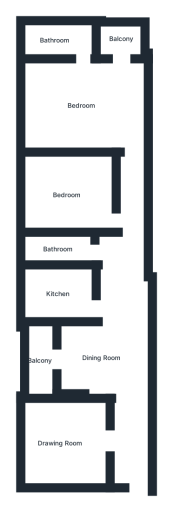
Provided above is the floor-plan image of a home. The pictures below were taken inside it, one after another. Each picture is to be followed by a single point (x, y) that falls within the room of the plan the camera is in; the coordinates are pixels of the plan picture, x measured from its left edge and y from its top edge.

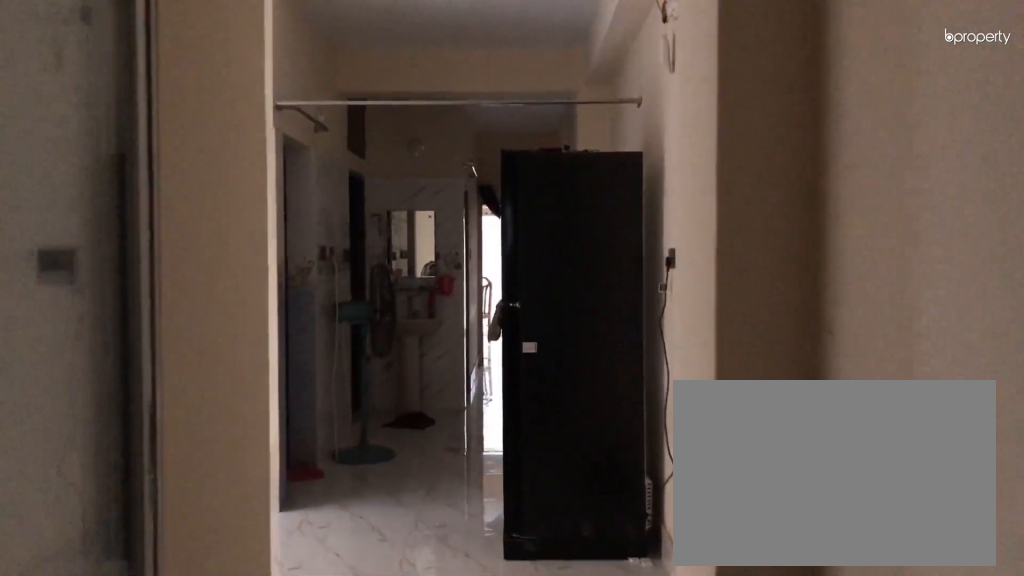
(101, 358)
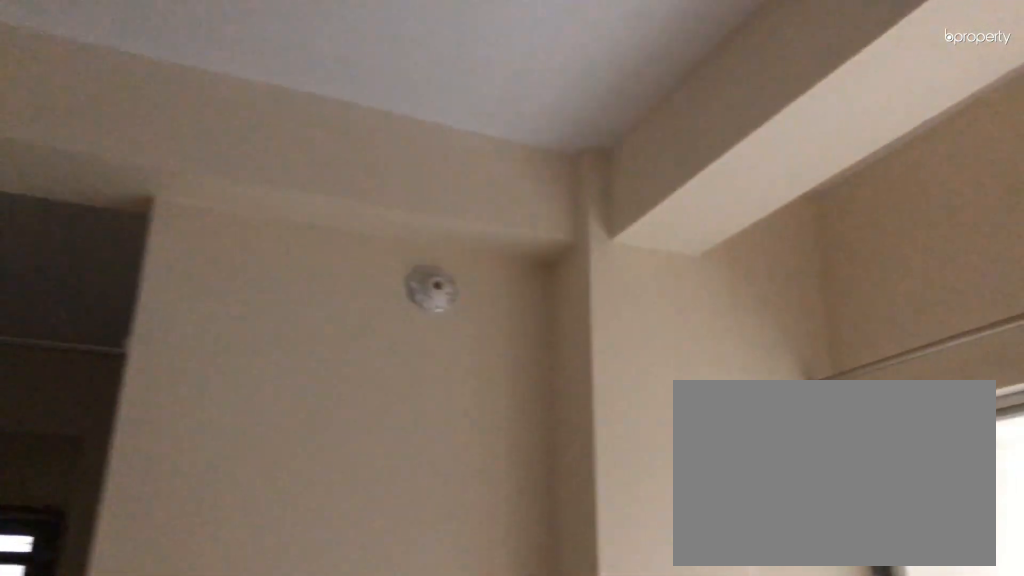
(101, 358)
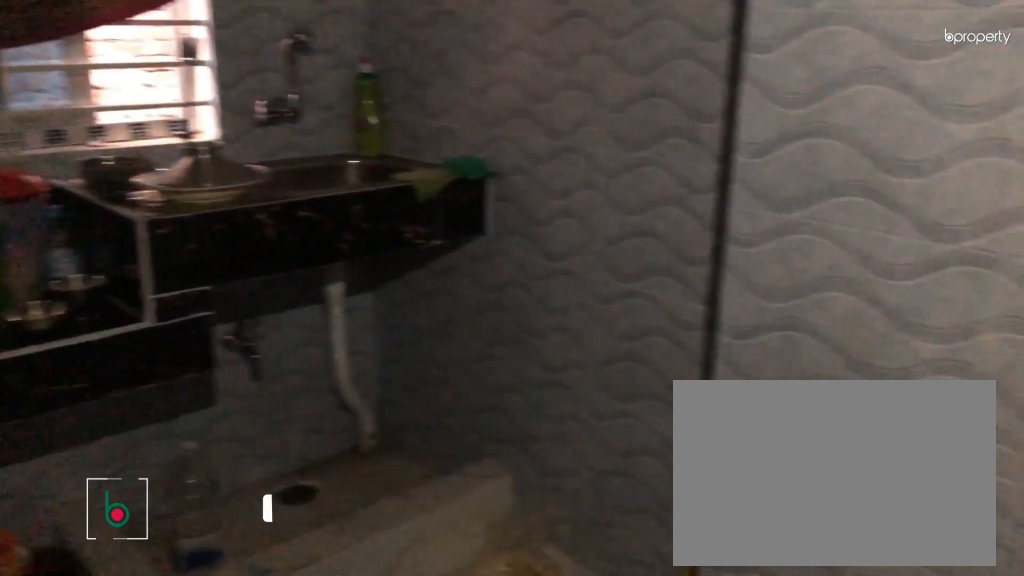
(62, 293)
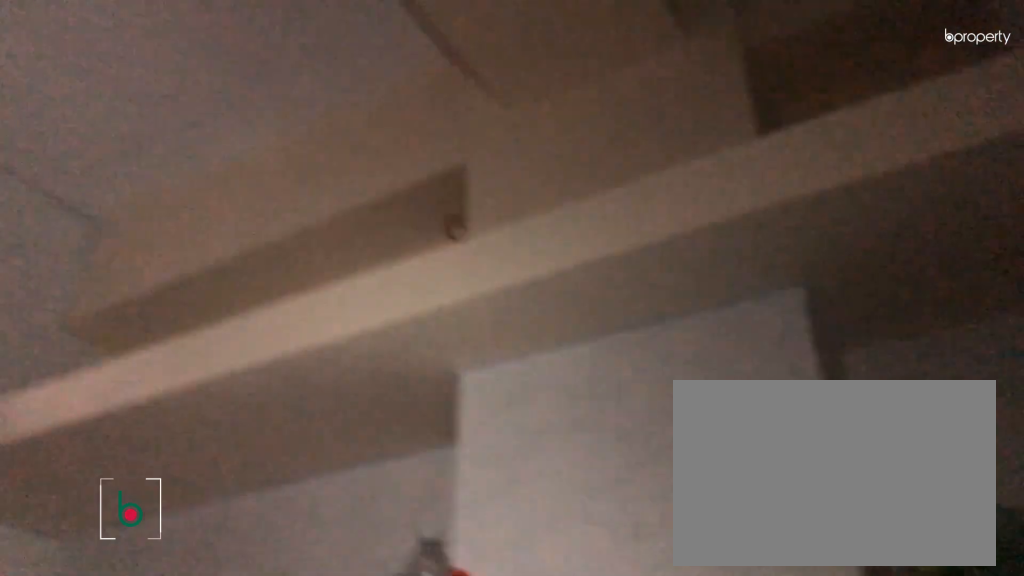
(56, 295)
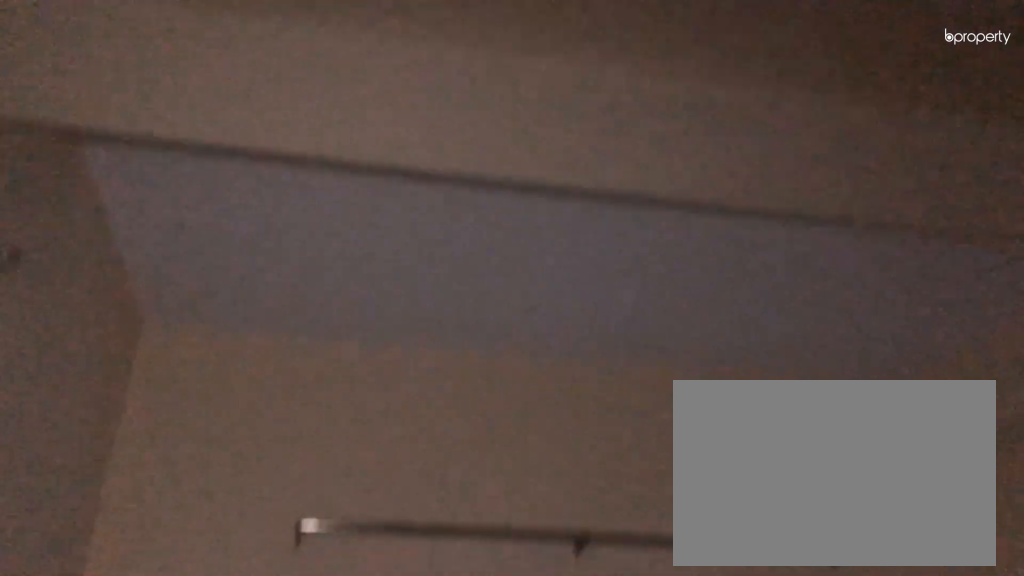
(68, 192)
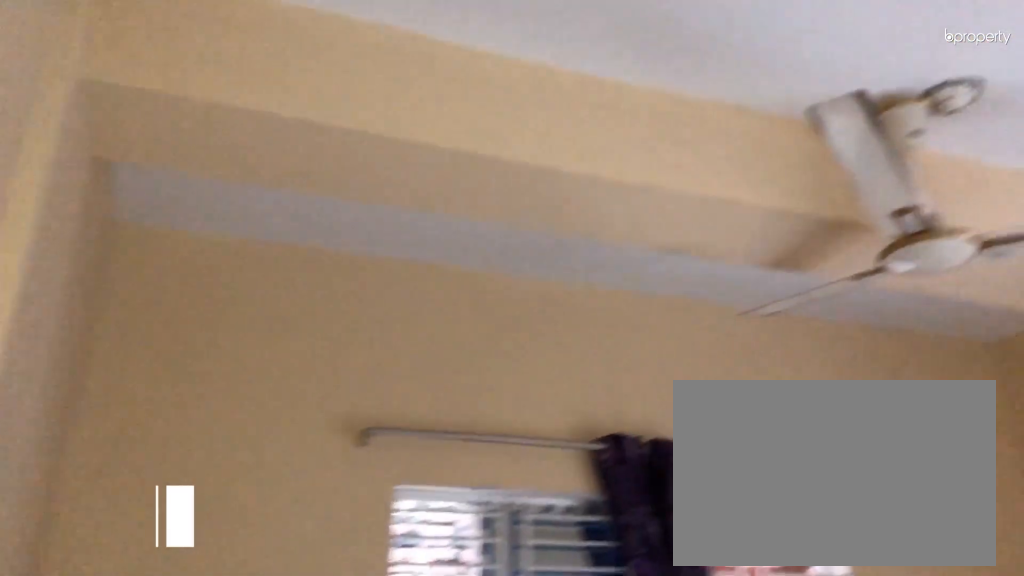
(78, 104)
